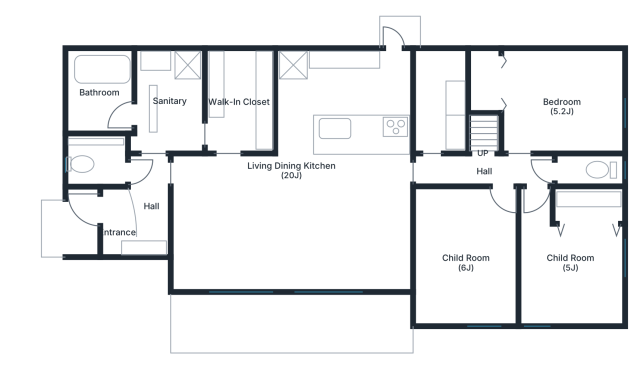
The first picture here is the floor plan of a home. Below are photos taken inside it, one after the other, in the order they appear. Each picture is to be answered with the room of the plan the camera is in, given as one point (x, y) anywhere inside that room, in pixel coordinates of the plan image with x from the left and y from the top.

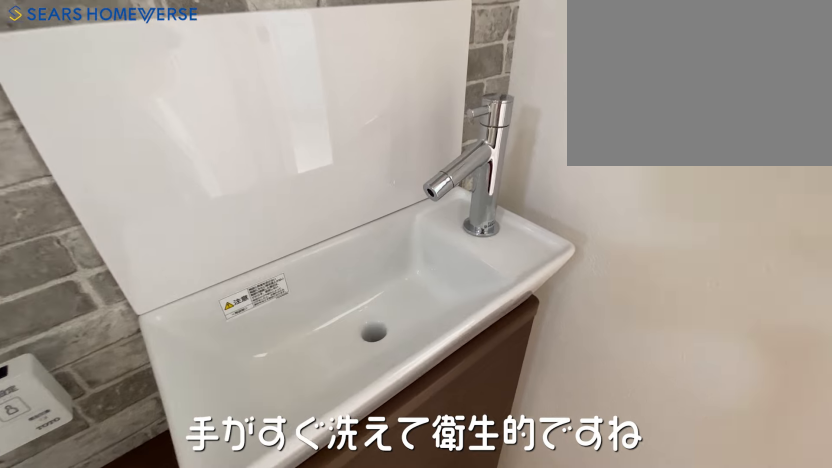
(103, 165)
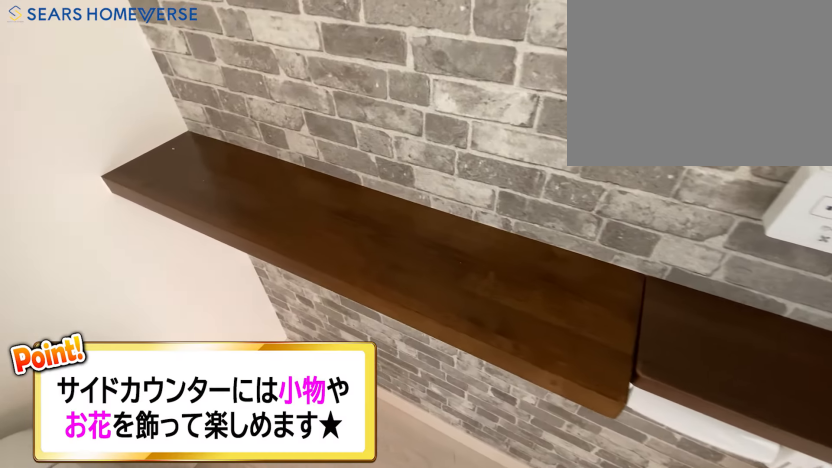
(103, 165)
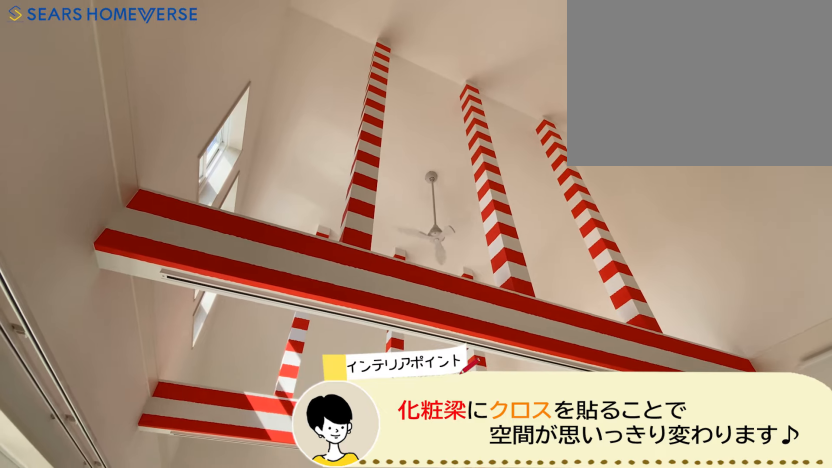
(293, 221)
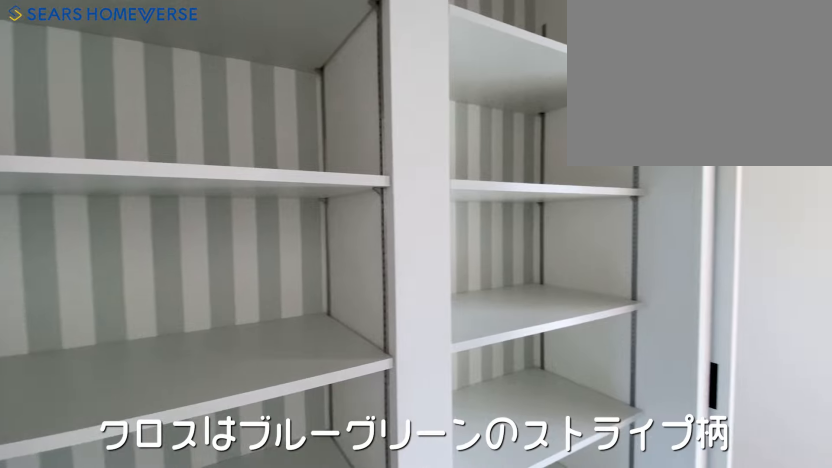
(439, 100)
